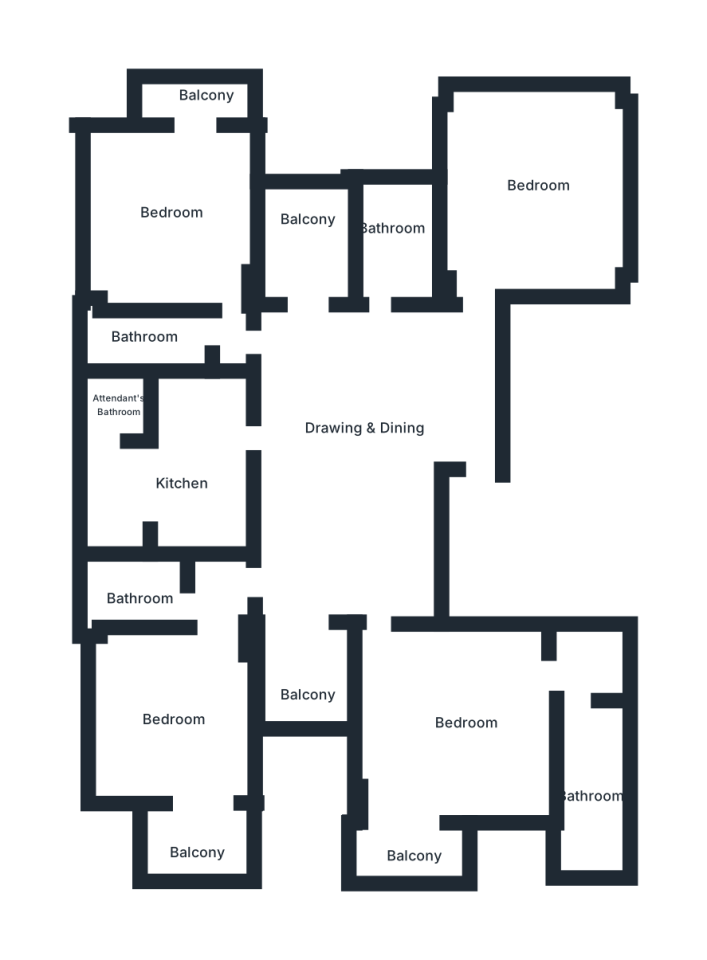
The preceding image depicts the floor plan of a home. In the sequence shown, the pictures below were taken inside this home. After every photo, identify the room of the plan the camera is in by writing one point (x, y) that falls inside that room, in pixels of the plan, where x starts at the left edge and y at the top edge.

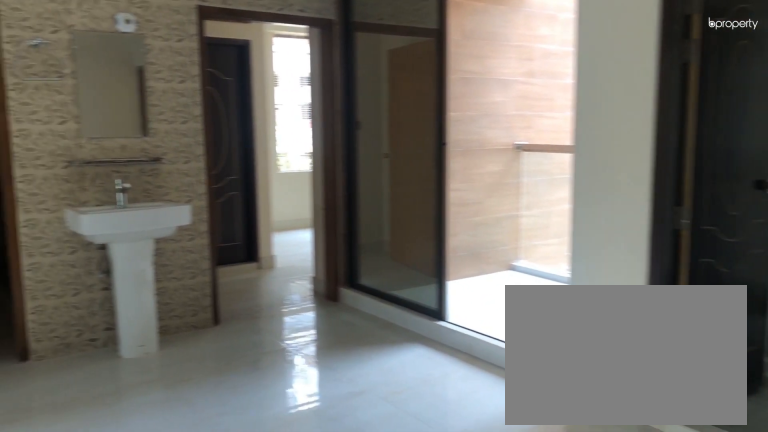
(355, 483)
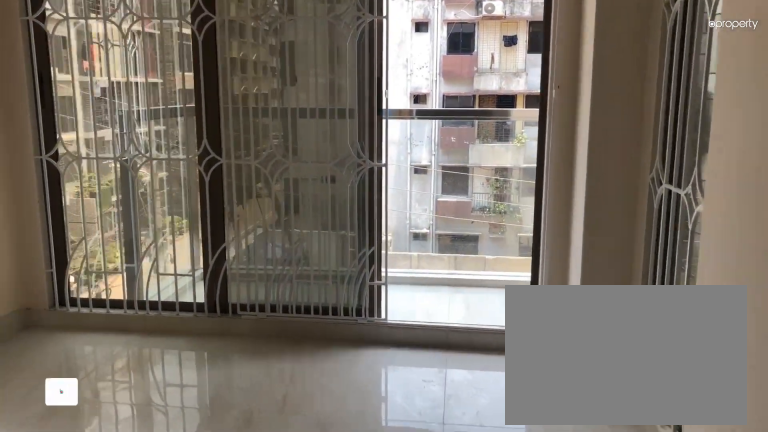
(188, 216)
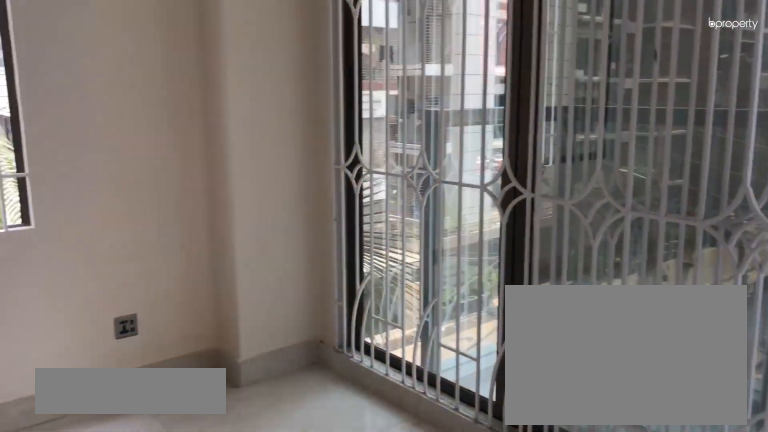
(188, 216)
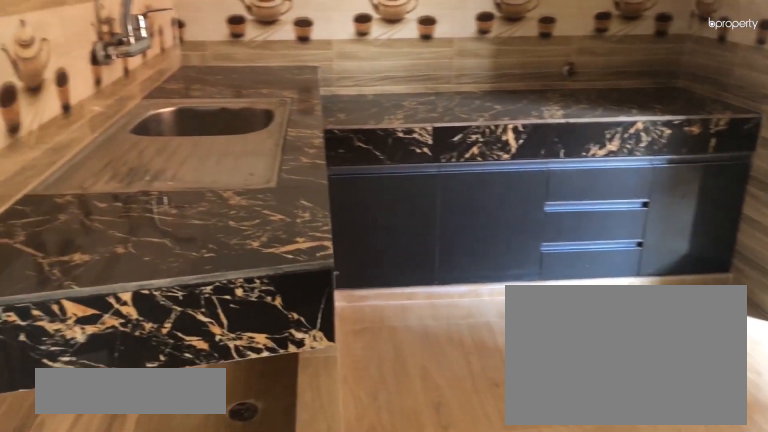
(194, 472)
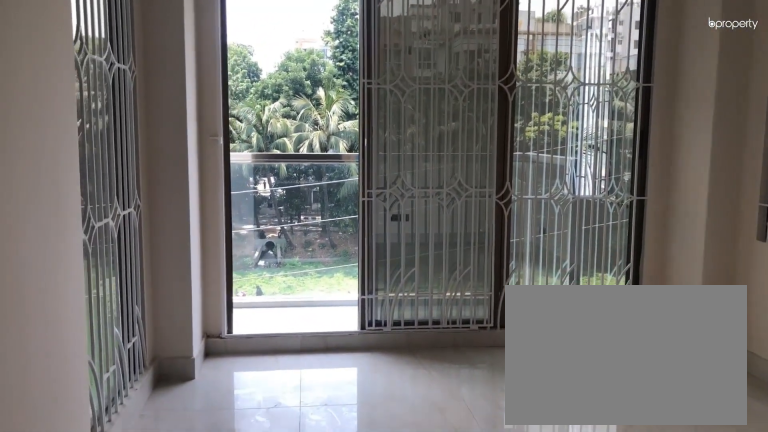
(181, 731)
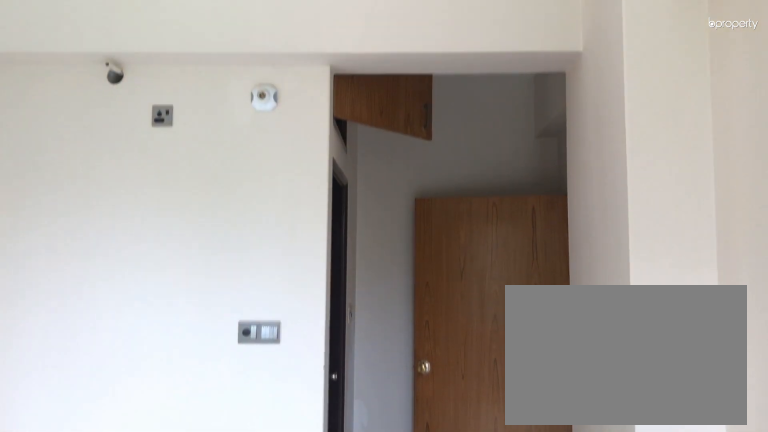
(181, 731)
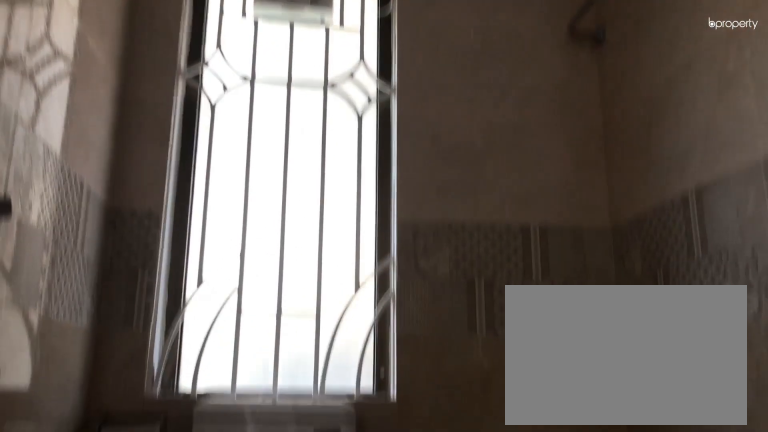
(147, 592)
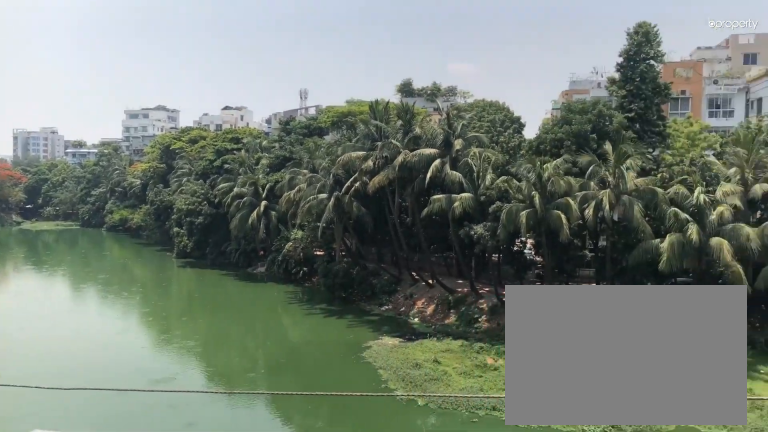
(403, 851)
